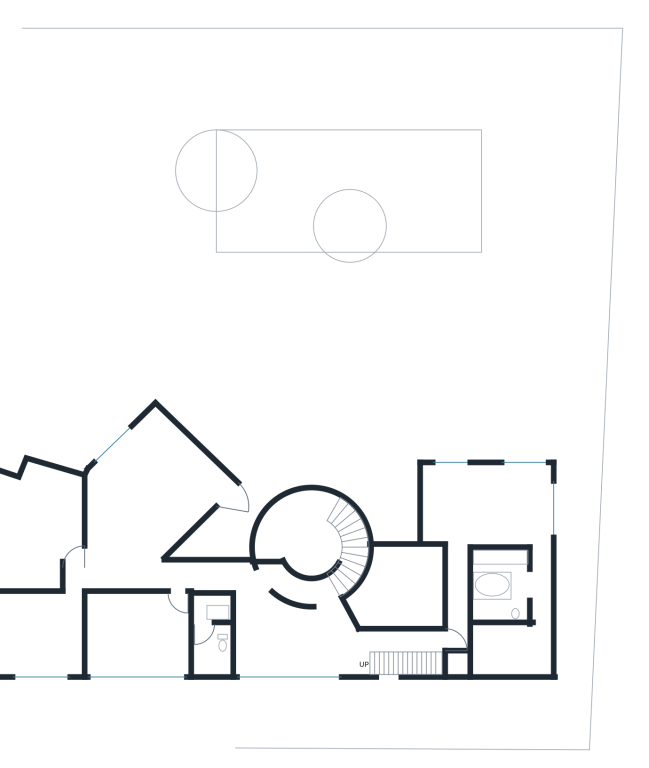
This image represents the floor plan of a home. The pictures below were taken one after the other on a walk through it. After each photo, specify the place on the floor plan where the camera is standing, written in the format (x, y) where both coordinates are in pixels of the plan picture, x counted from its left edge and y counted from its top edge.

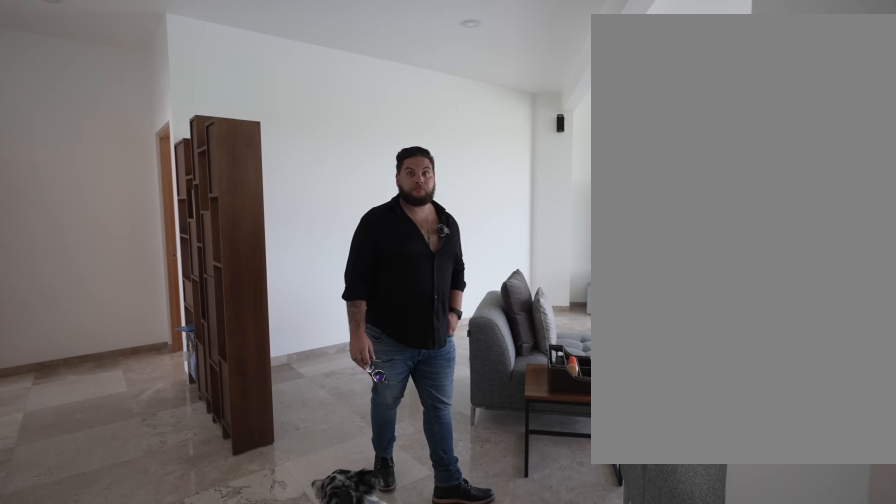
(178, 589)
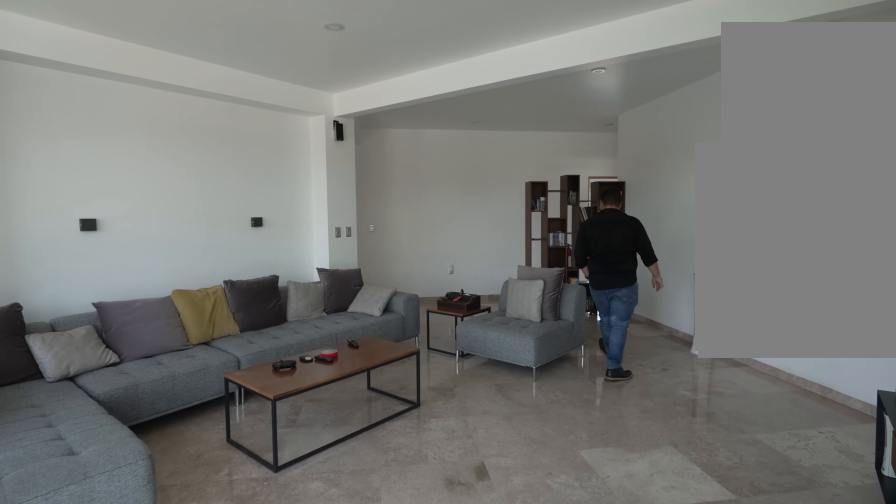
(154, 437)
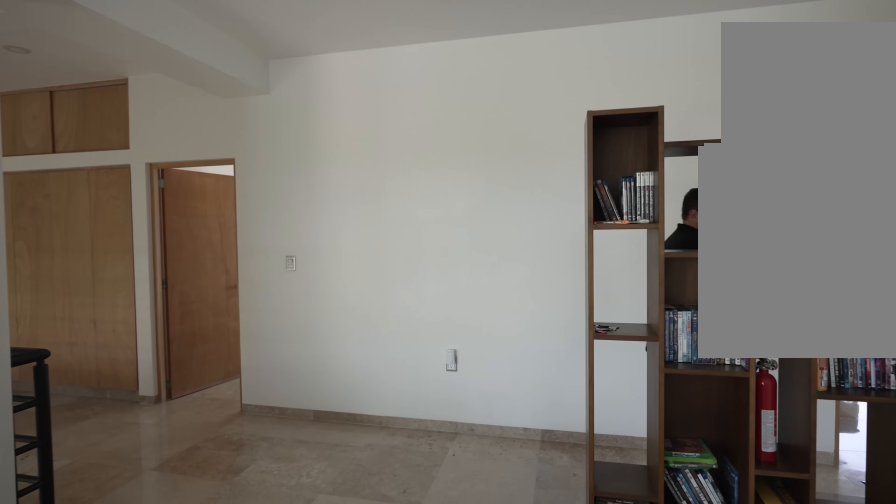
(136, 464)
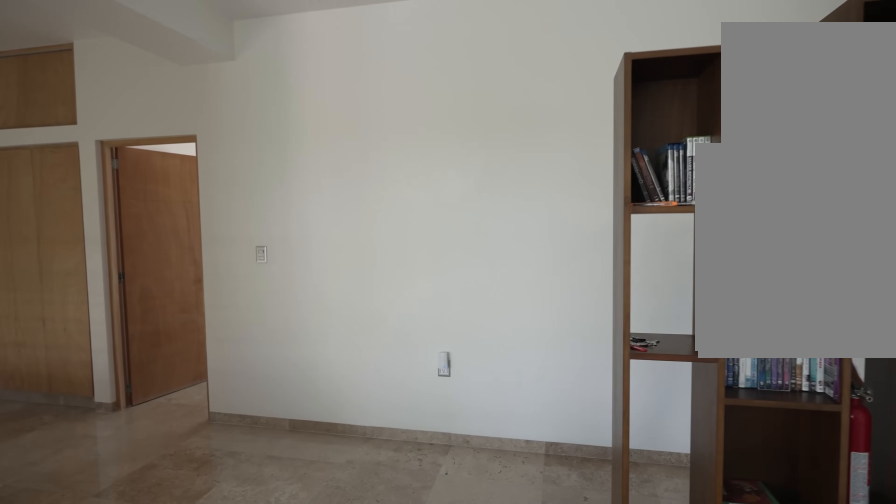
(132, 475)
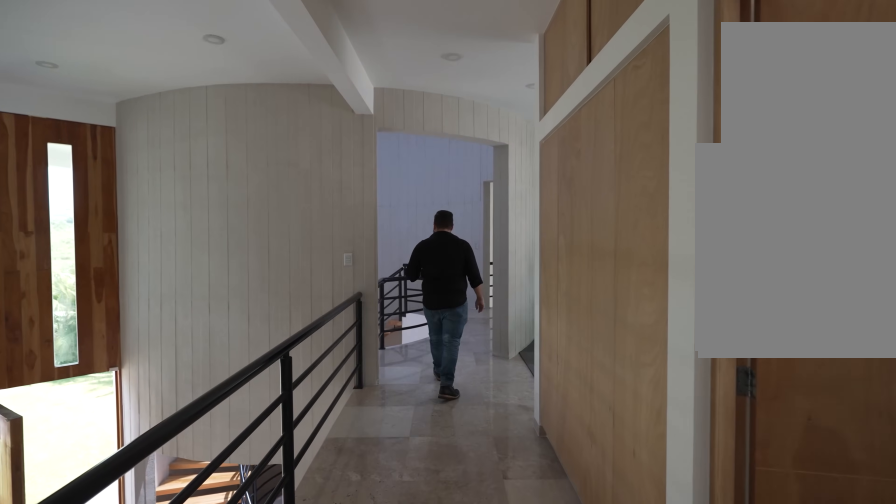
(230, 581)
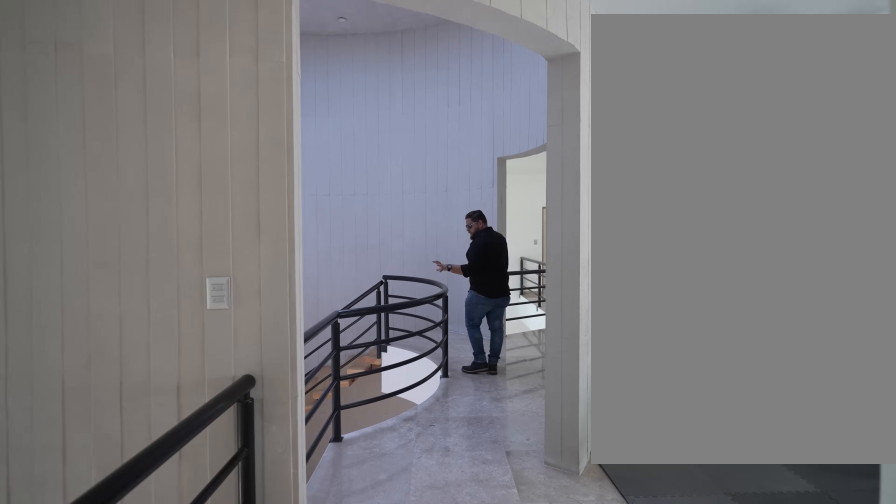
(253, 581)
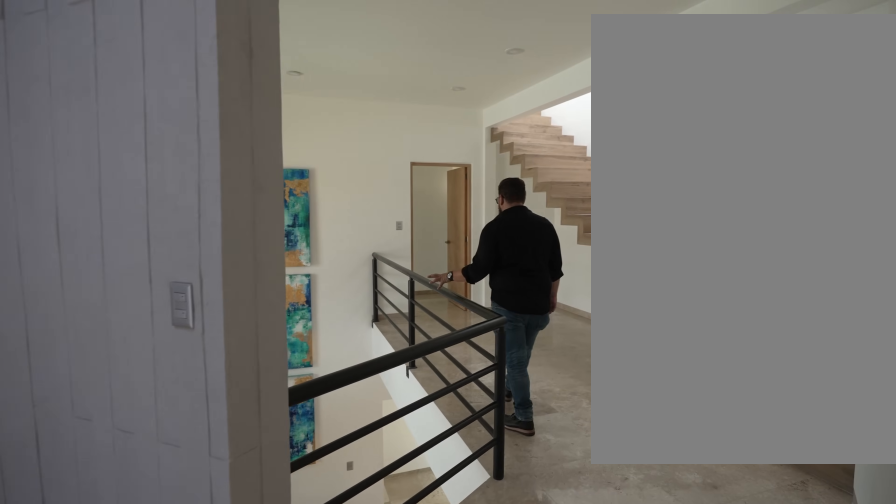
(272, 579)
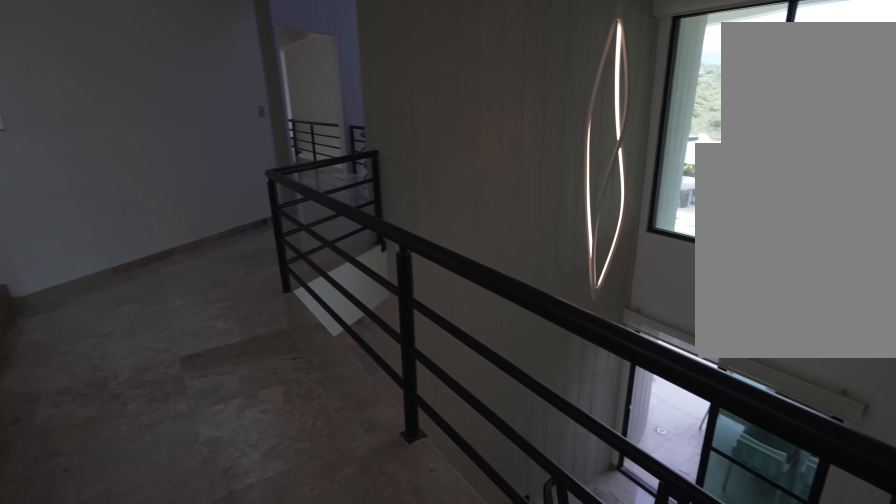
(407, 643)
